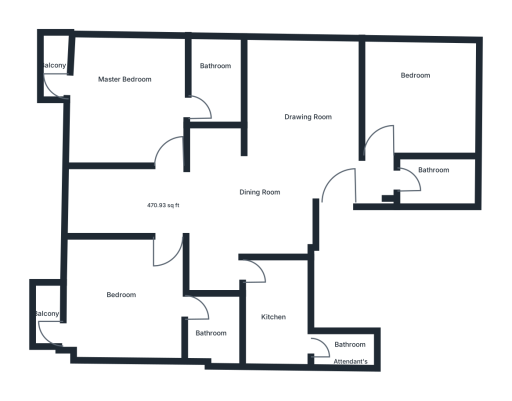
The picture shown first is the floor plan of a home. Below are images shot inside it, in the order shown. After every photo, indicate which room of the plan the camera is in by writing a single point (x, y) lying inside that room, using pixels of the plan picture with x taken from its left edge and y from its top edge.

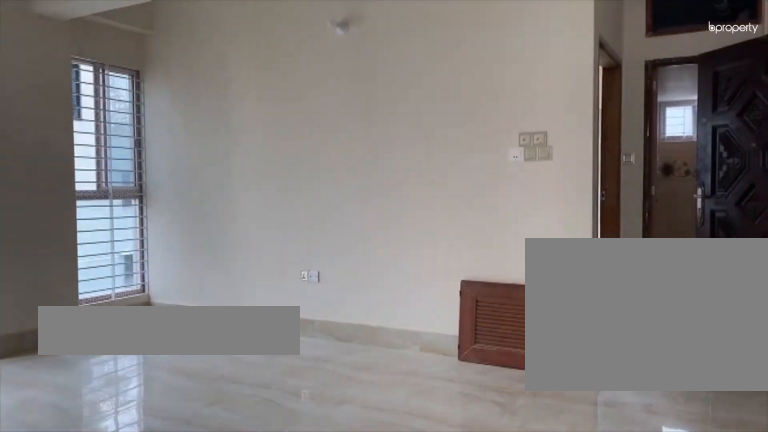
(288, 162)
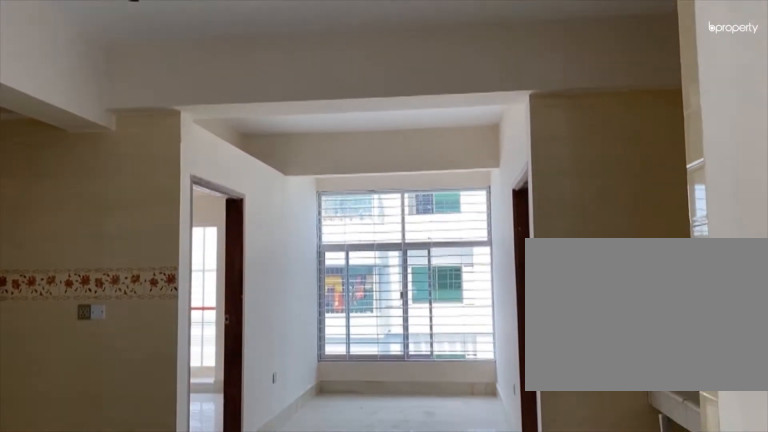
(288, 162)
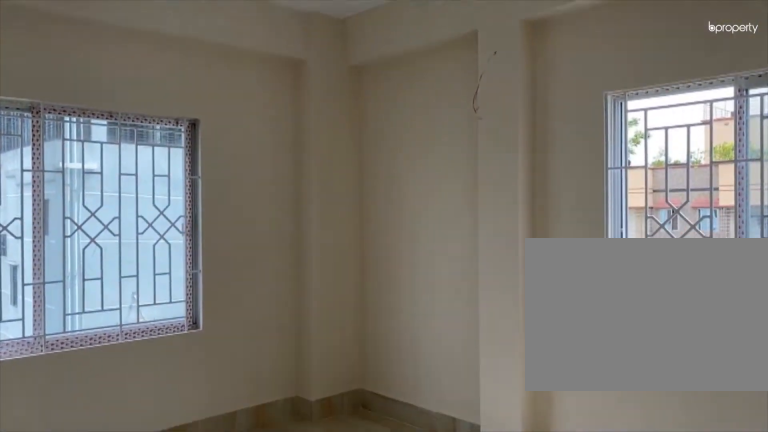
(427, 101)
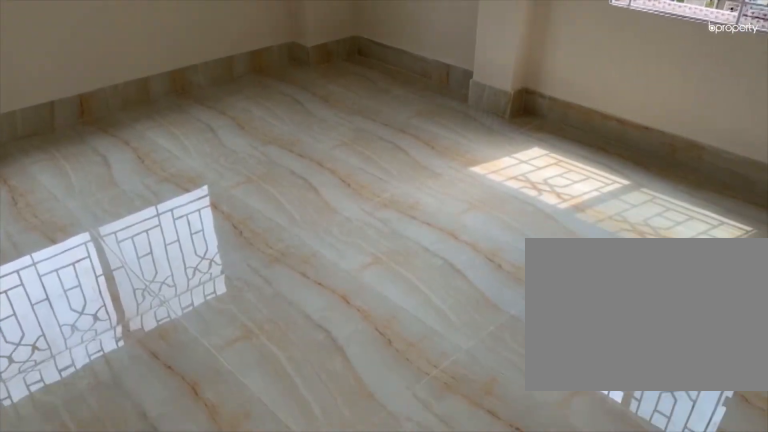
(427, 101)
